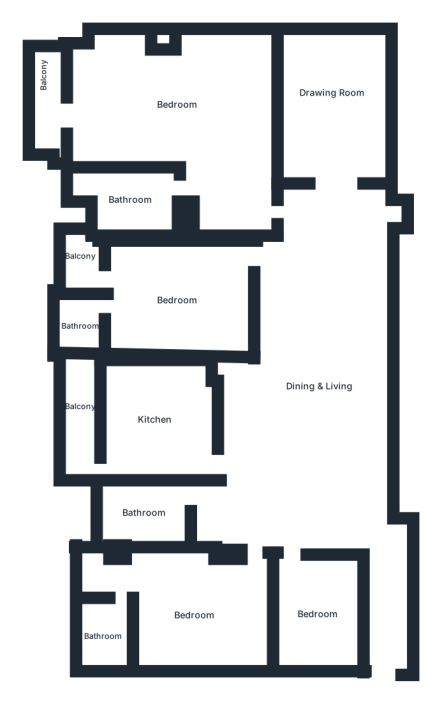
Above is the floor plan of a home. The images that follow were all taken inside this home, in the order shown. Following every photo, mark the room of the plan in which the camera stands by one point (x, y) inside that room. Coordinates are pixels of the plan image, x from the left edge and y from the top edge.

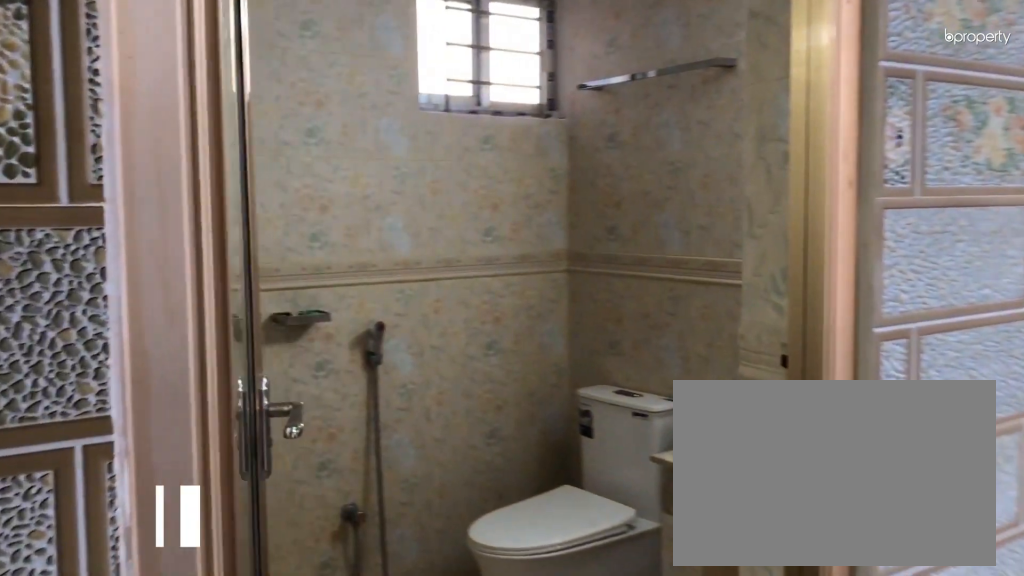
(105, 633)
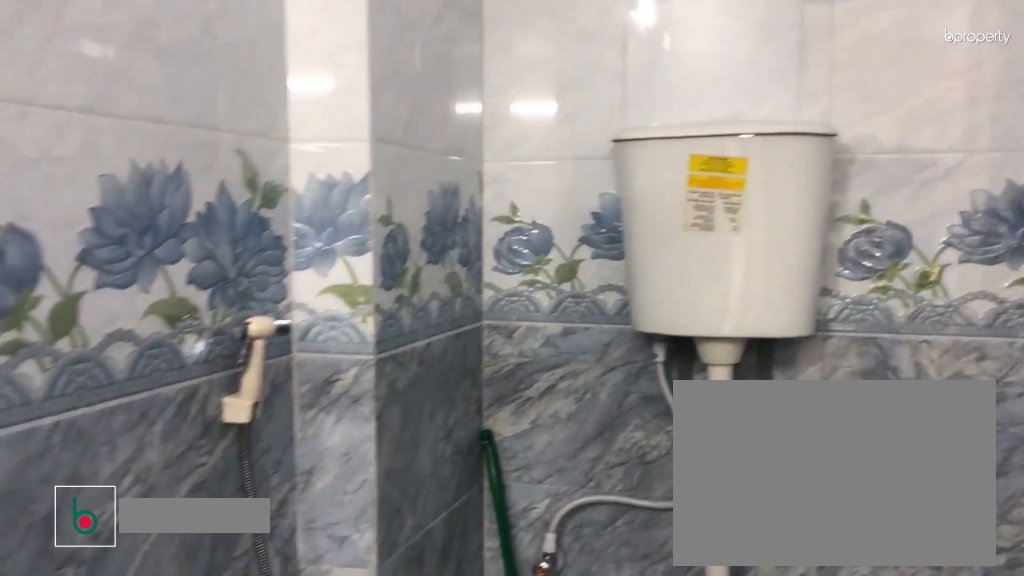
(140, 512)
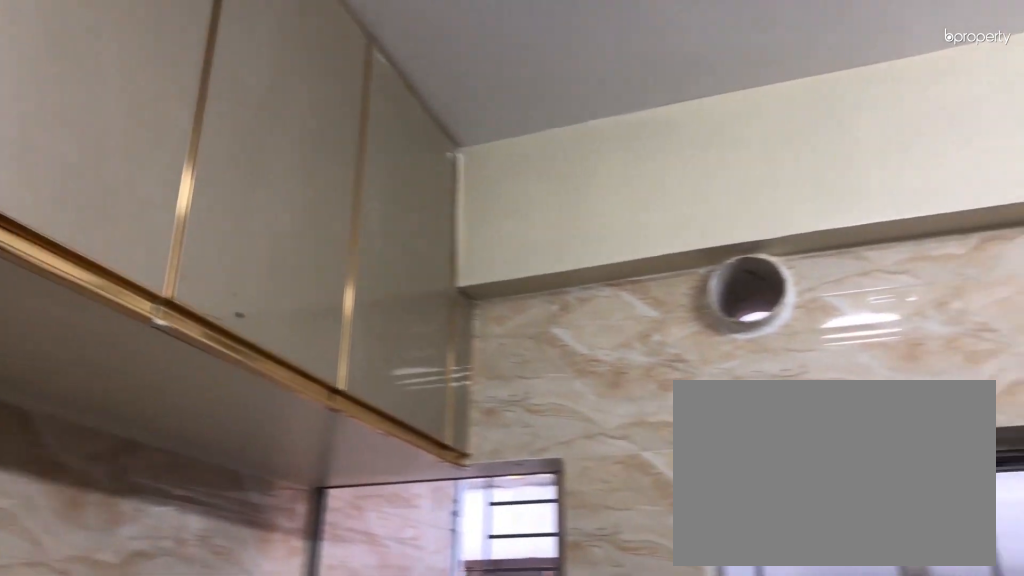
(153, 419)
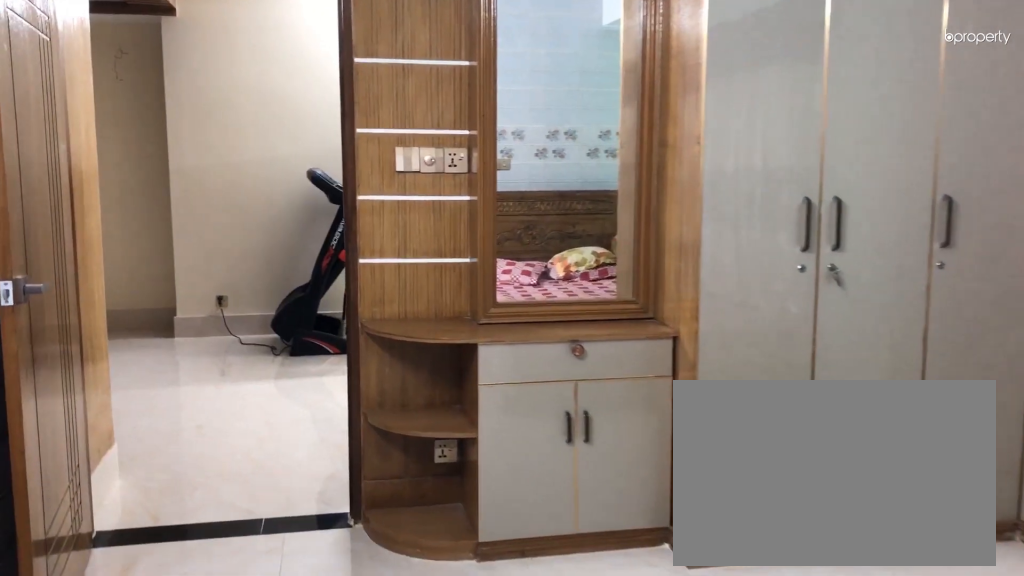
(178, 297)
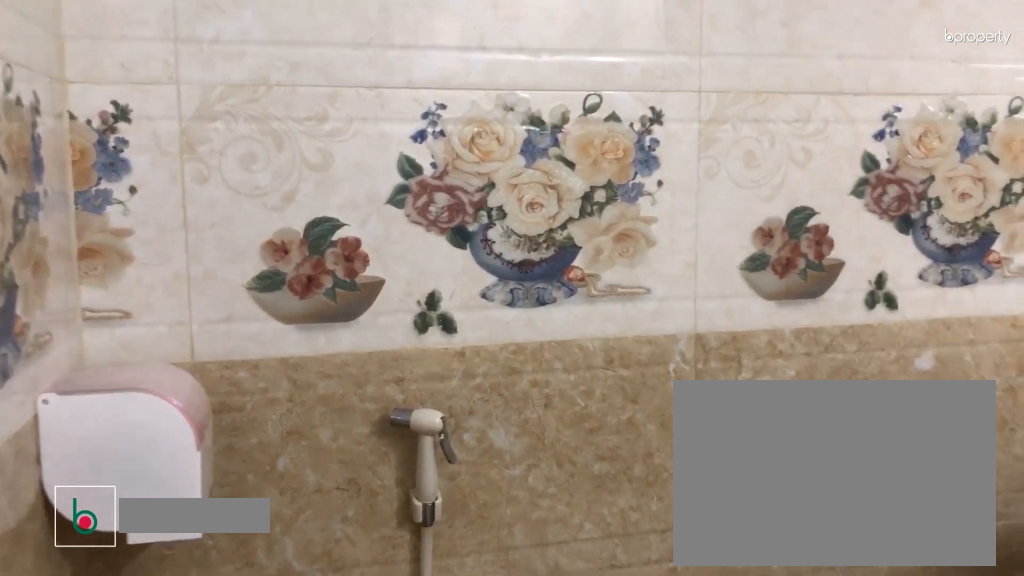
(79, 326)
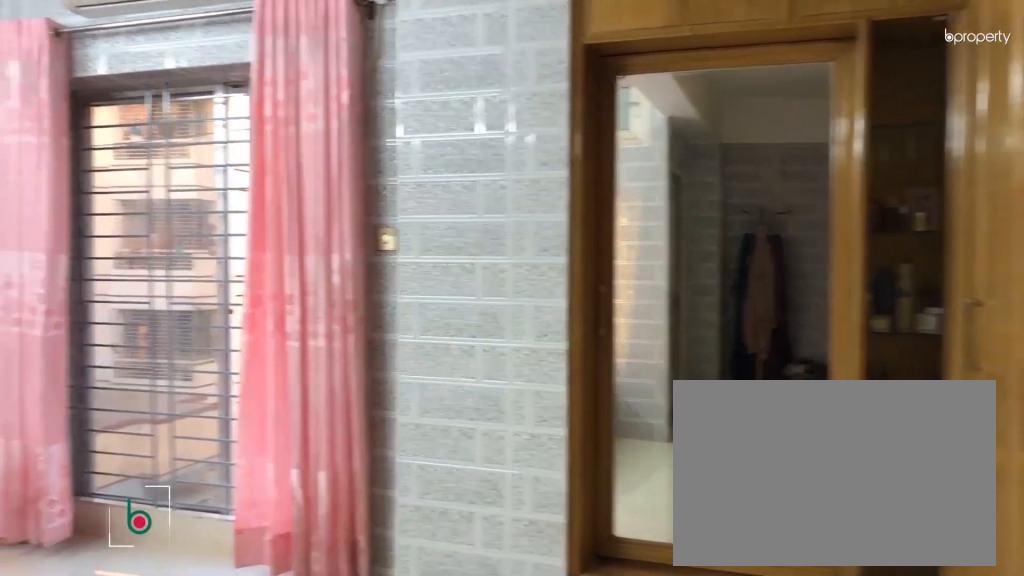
(192, 109)
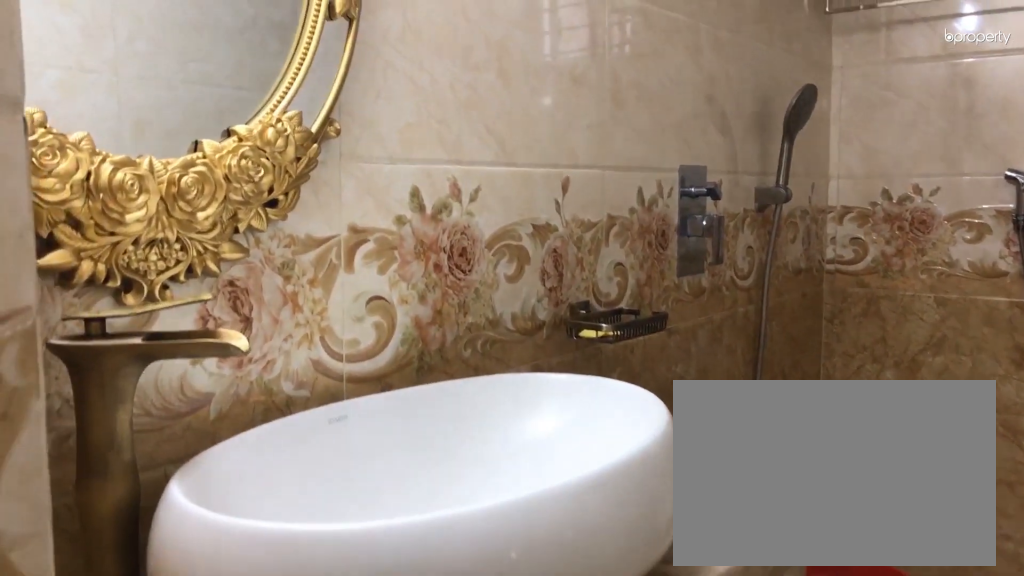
(129, 199)
